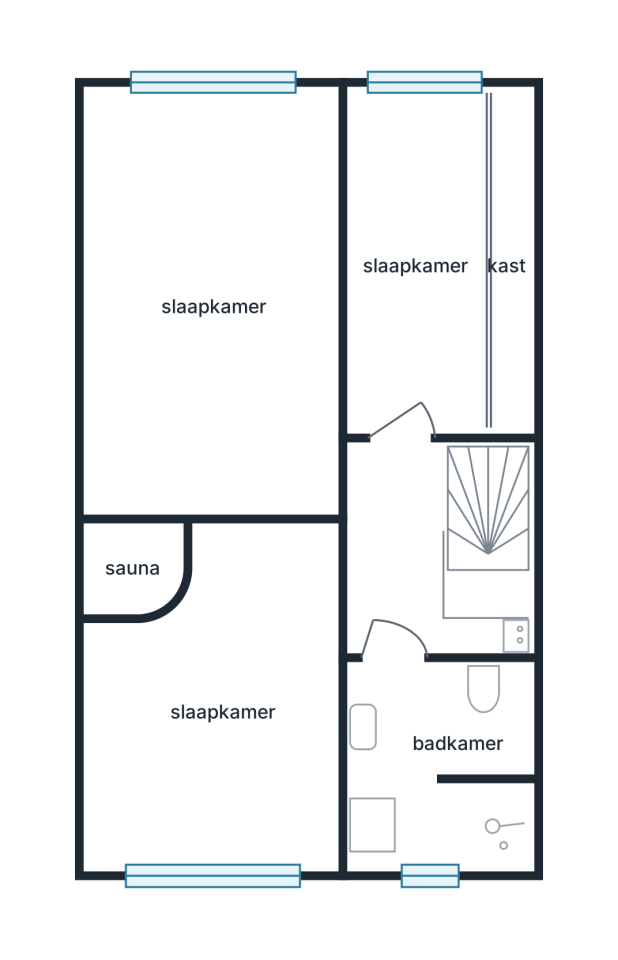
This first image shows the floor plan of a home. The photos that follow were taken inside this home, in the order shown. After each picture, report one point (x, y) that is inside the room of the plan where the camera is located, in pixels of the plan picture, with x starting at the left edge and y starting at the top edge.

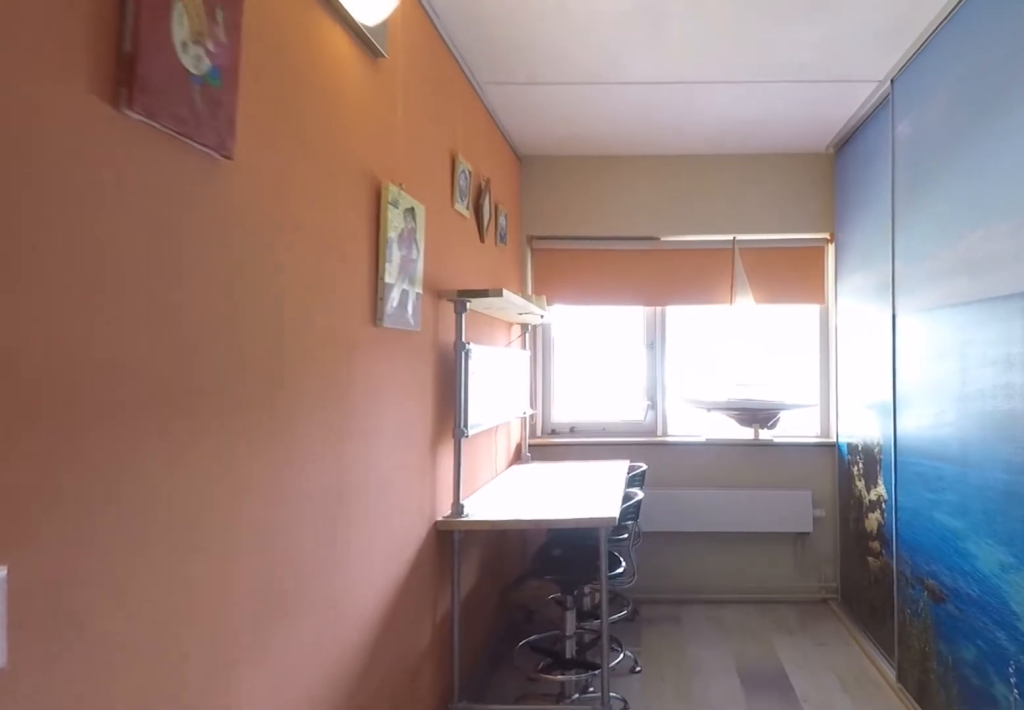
(415, 263)
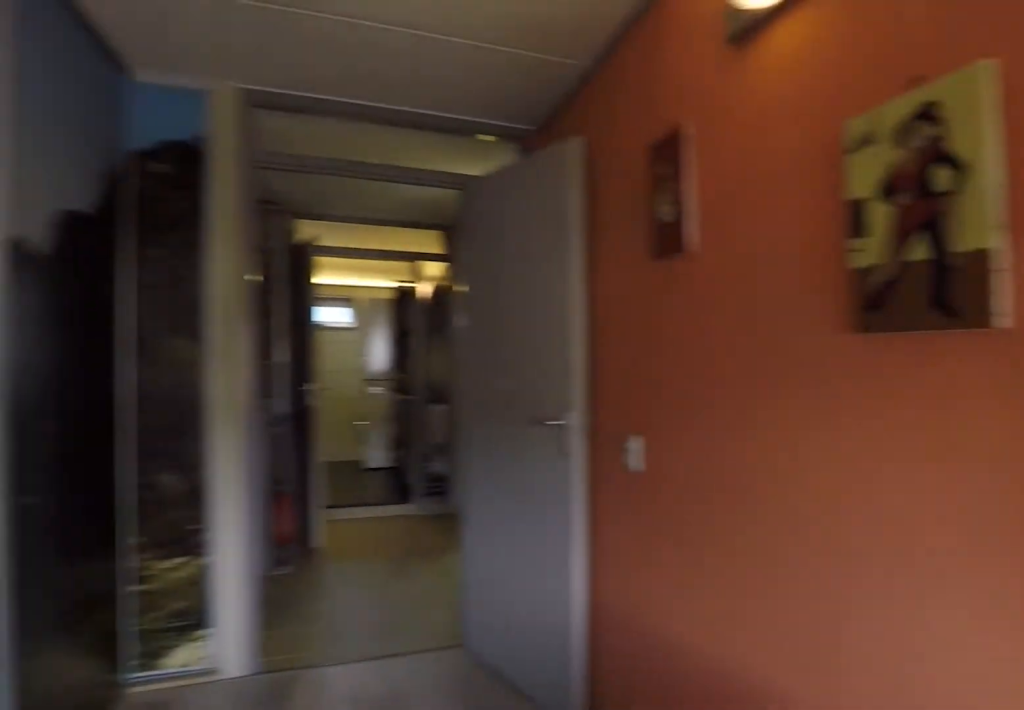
(415, 263)
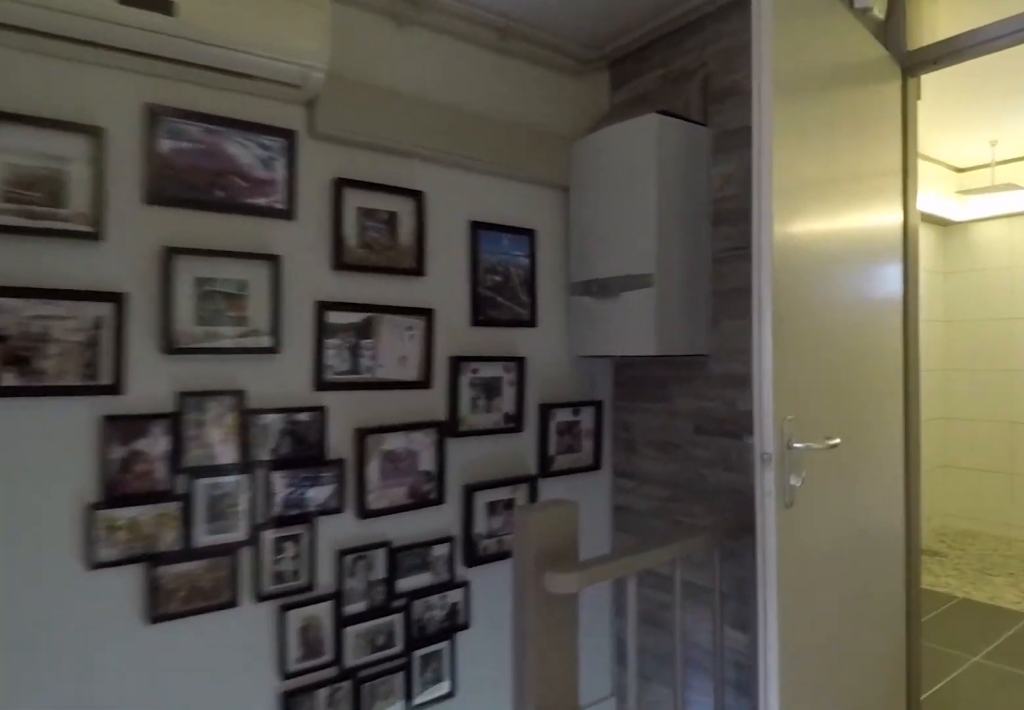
(404, 555)
